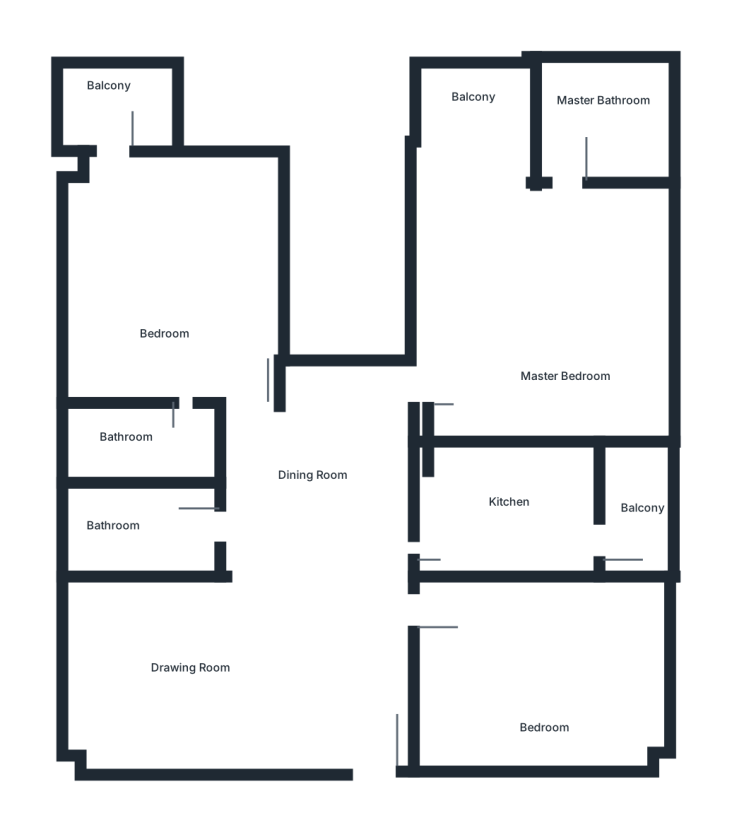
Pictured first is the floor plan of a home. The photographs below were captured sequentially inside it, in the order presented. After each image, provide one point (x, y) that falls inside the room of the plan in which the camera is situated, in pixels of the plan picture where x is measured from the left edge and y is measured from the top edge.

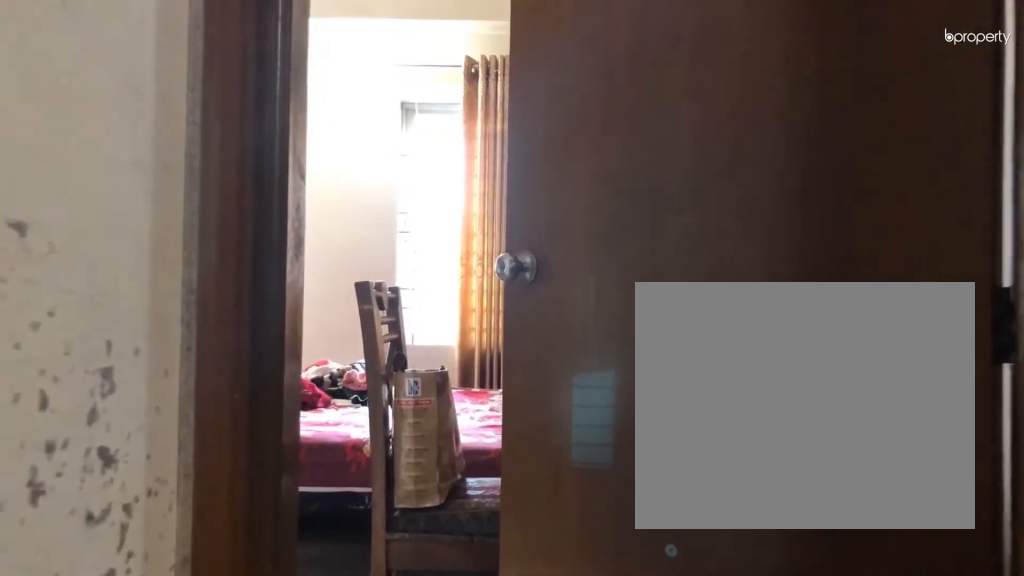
(273, 417)
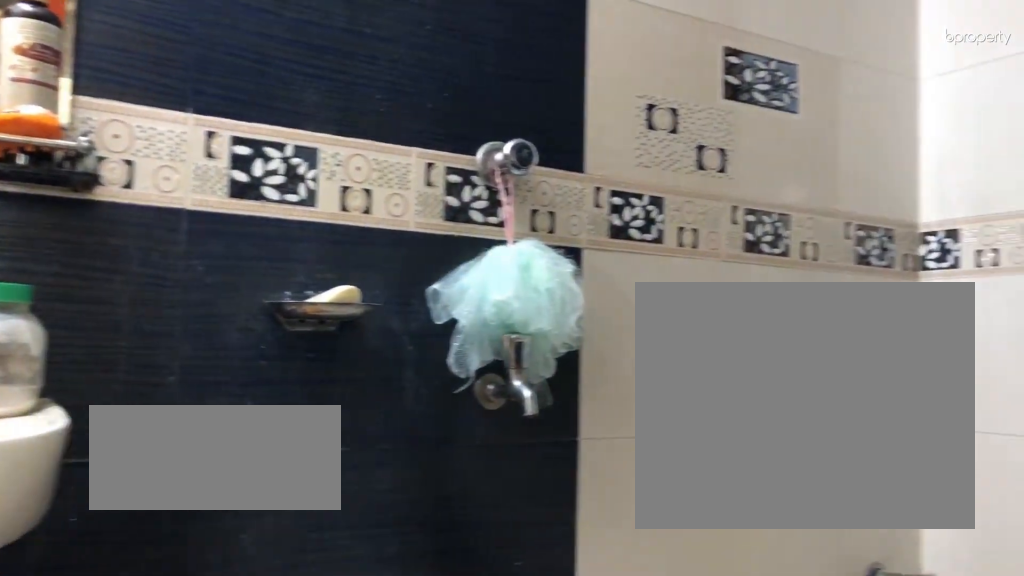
(127, 452)
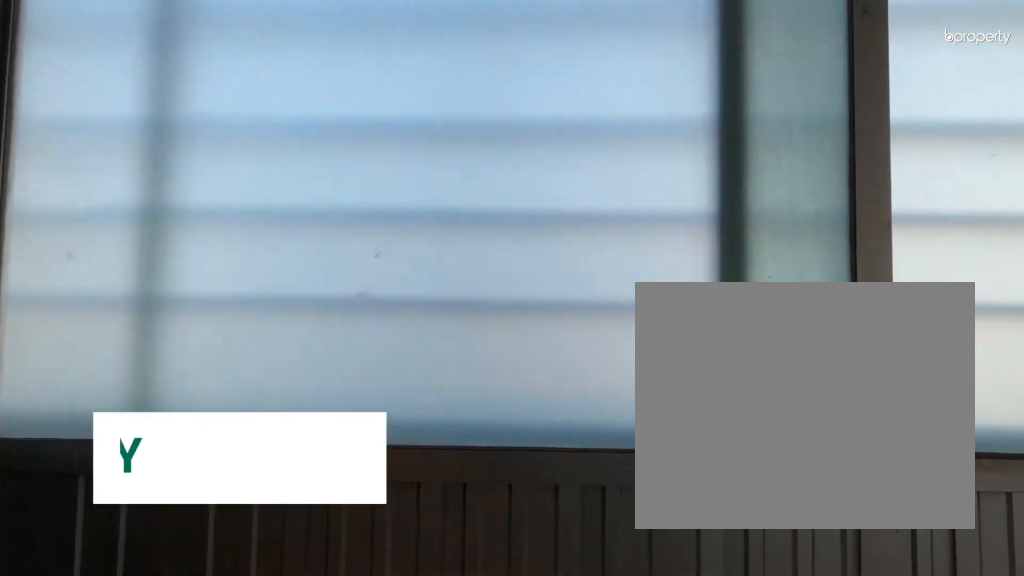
(108, 79)
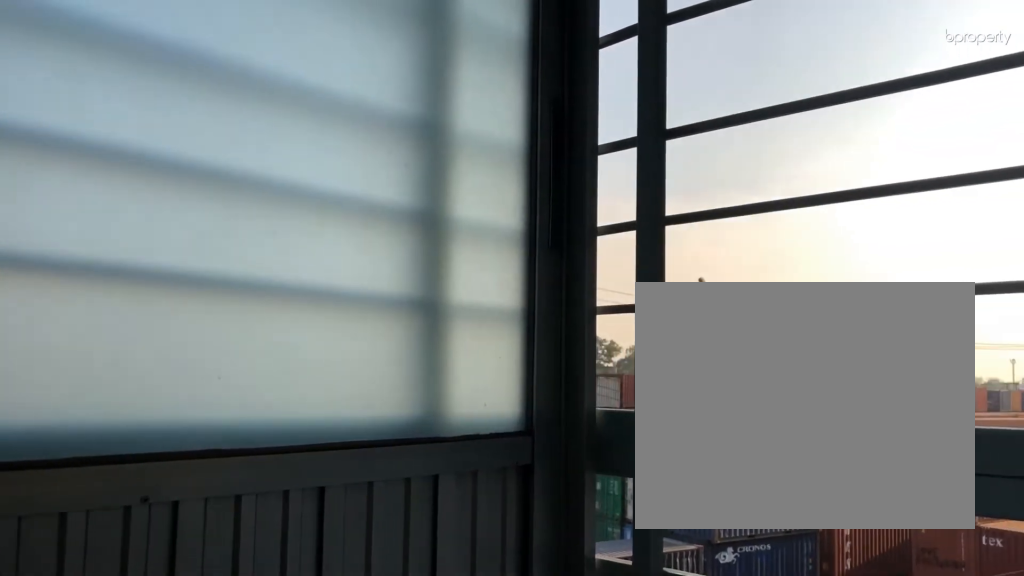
(108, 79)
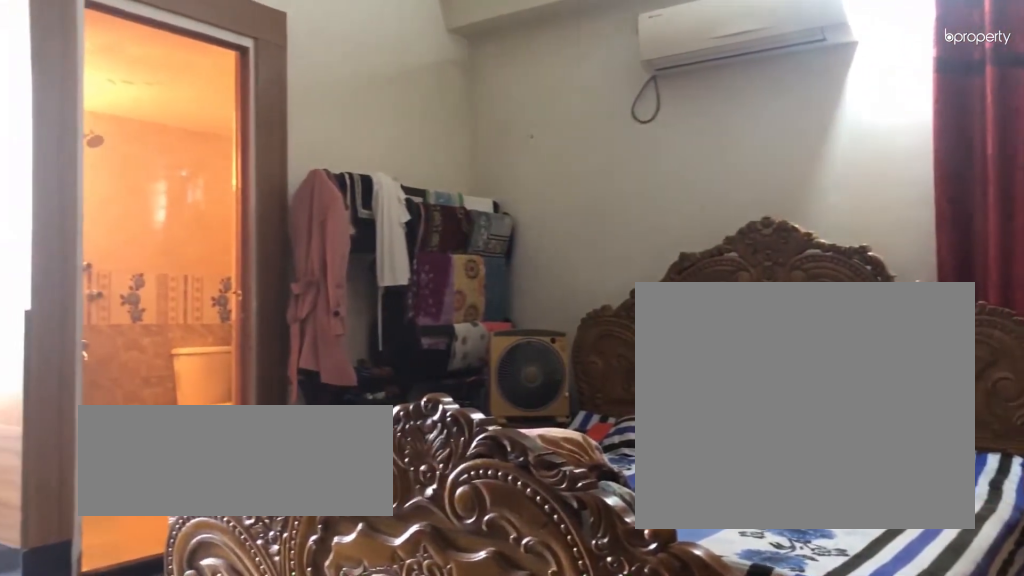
(549, 340)
